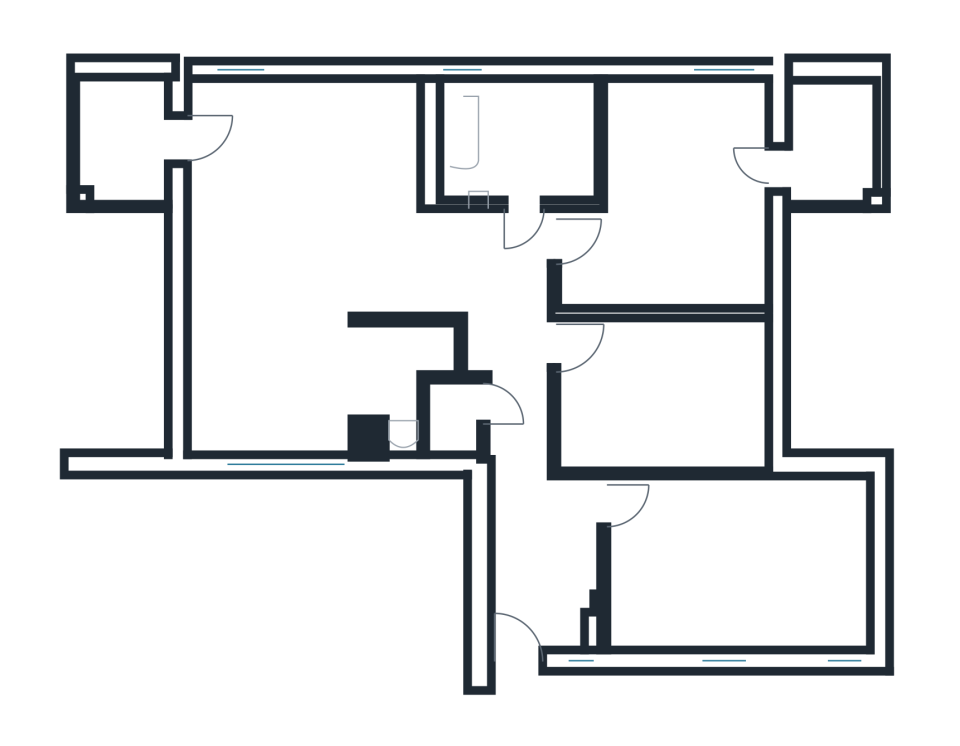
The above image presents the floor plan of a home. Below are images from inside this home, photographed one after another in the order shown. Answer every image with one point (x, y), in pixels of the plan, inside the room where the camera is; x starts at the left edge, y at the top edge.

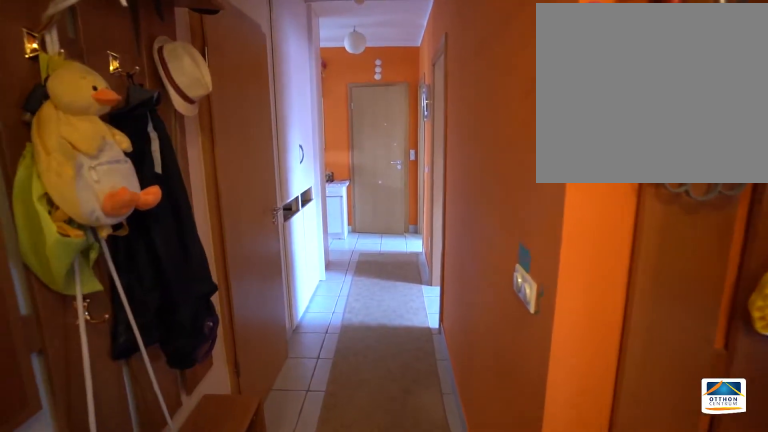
(521, 522)
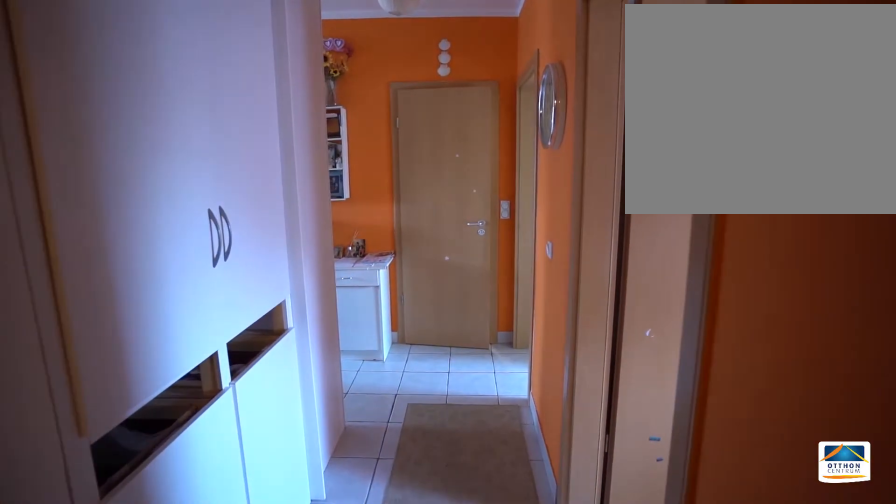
(521, 522)
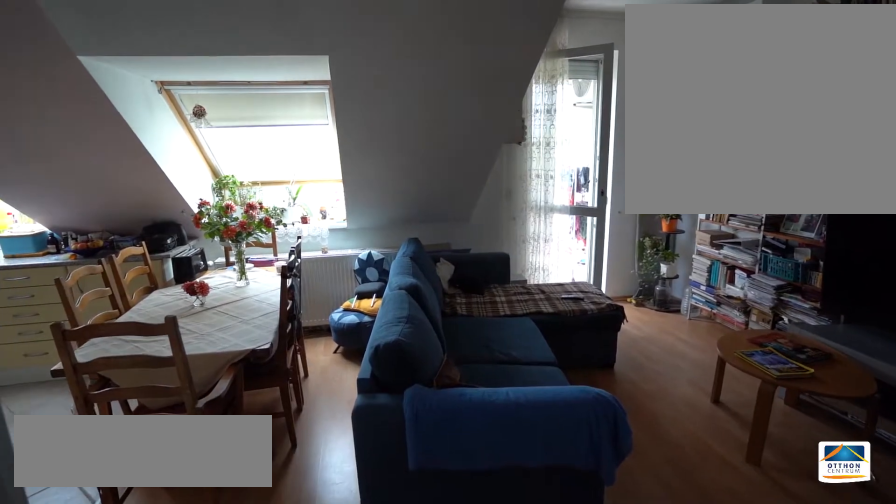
(315, 190)
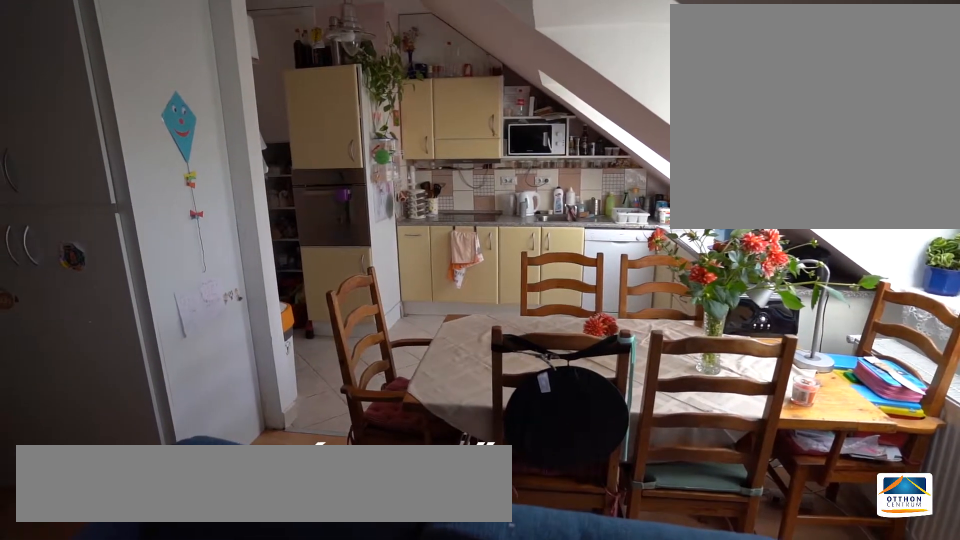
(315, 189)
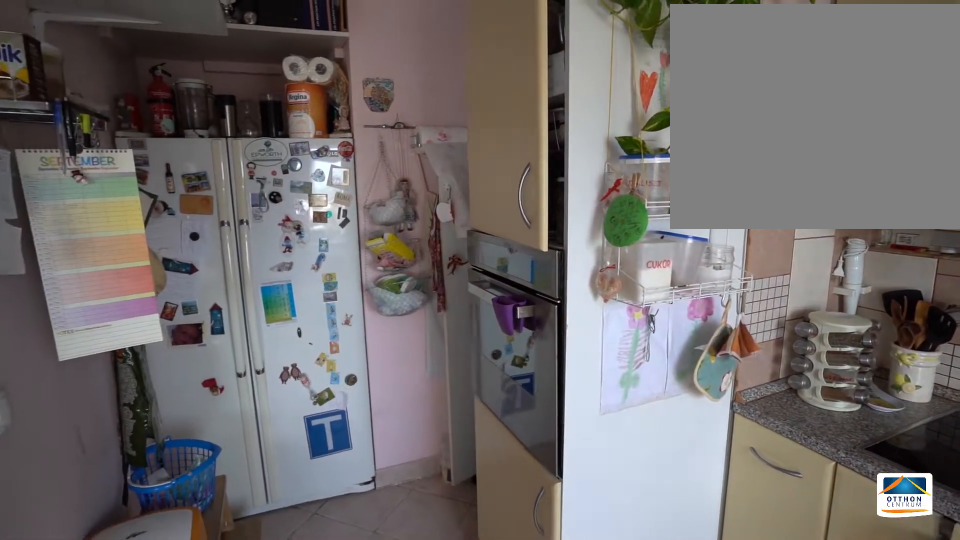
(285, 380)
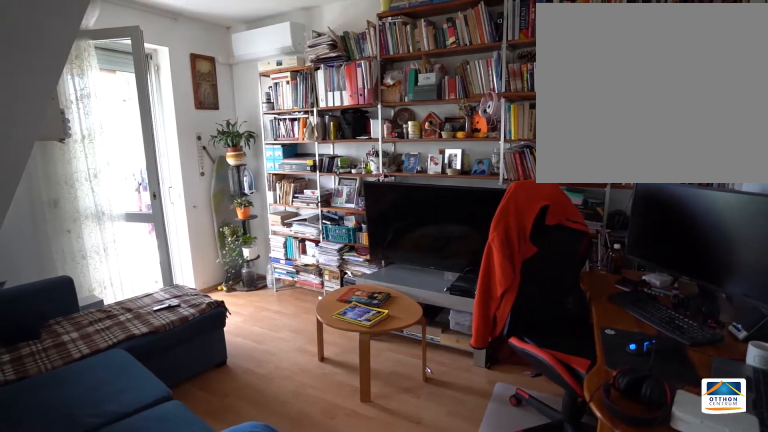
(311, 182)
